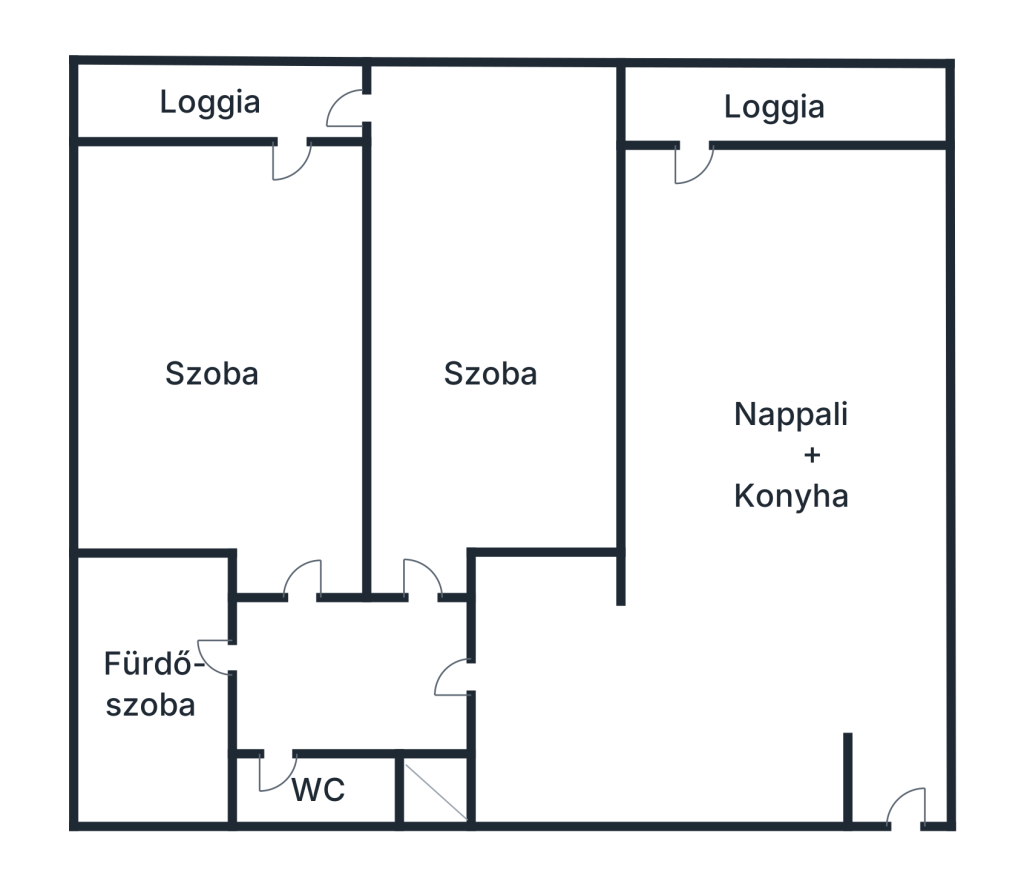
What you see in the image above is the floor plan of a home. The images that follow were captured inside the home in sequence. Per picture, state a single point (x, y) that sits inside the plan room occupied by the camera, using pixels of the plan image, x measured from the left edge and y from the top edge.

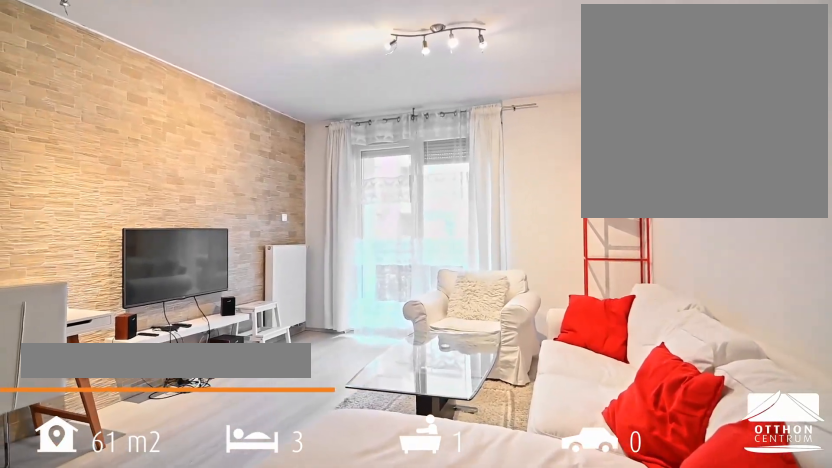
(759, 585)
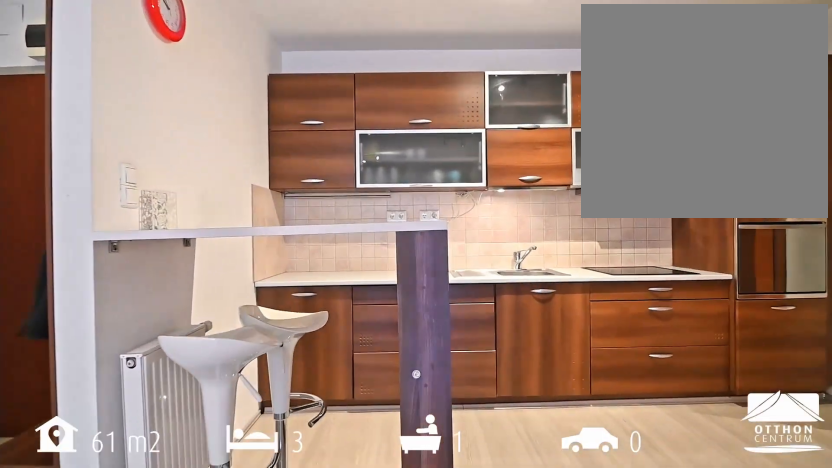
(760, 585)
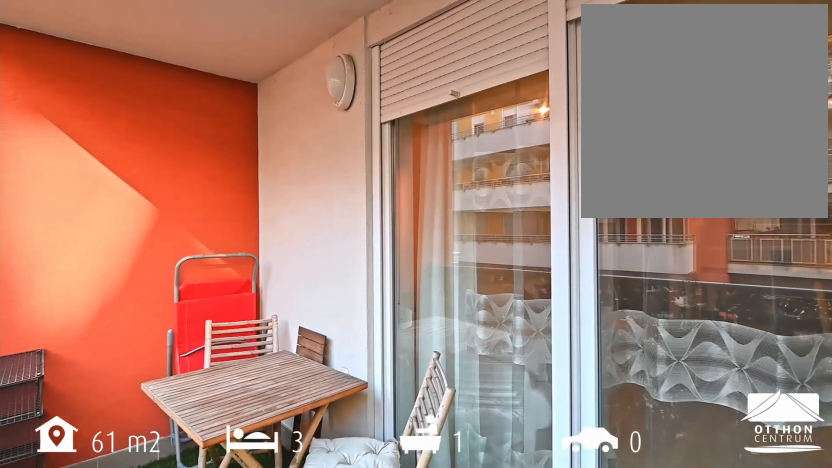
(781, 103)
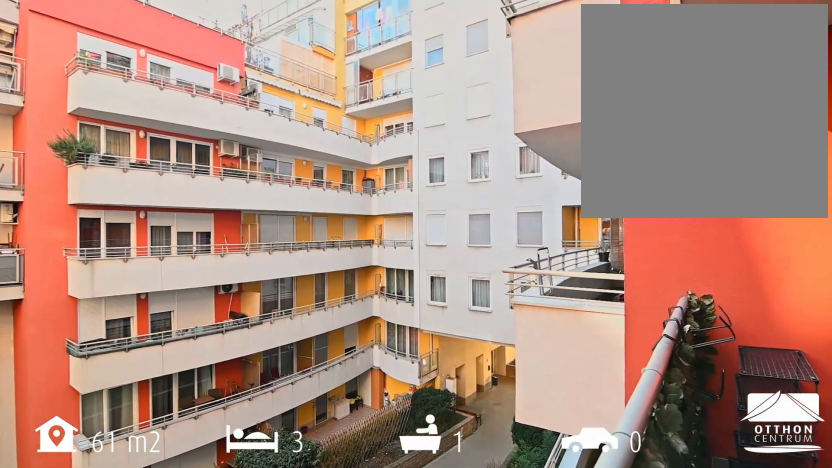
(781, 103)
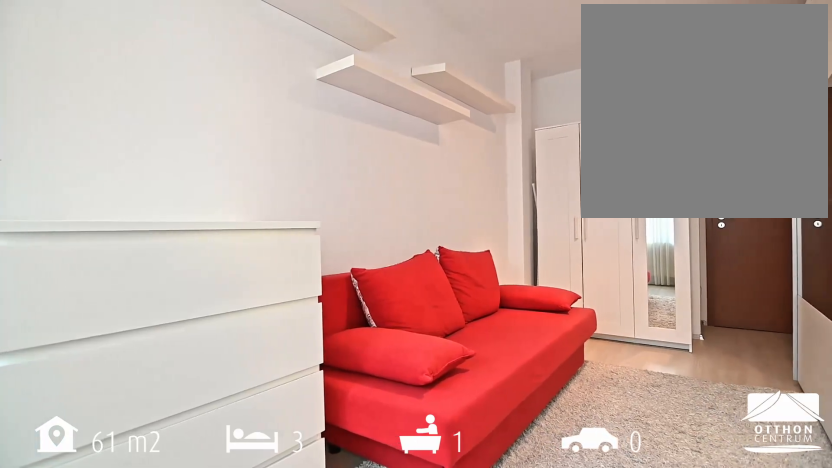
(499, 325)
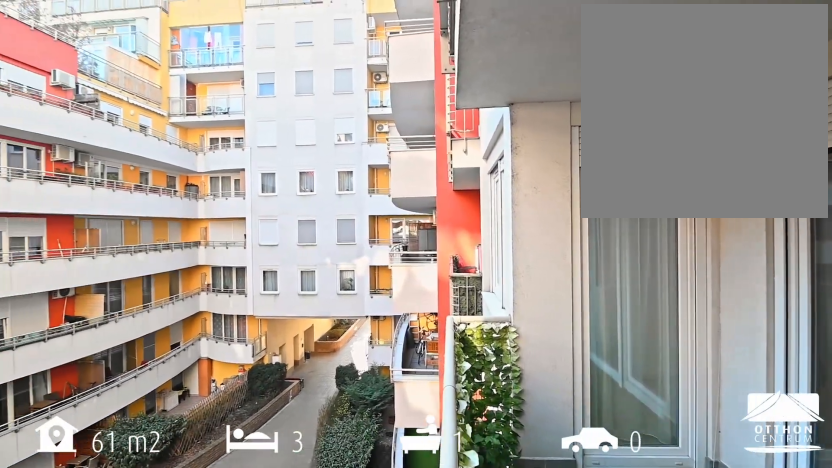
(217, 98)
